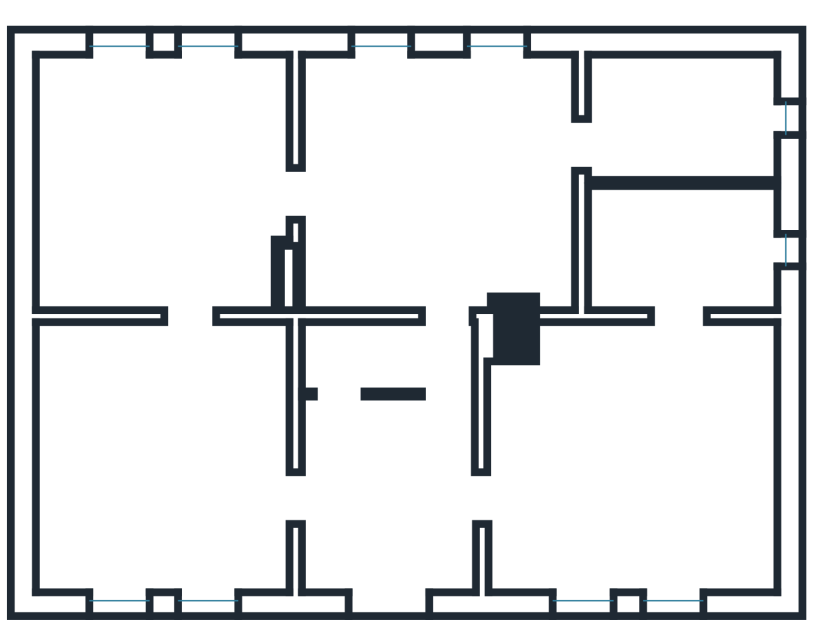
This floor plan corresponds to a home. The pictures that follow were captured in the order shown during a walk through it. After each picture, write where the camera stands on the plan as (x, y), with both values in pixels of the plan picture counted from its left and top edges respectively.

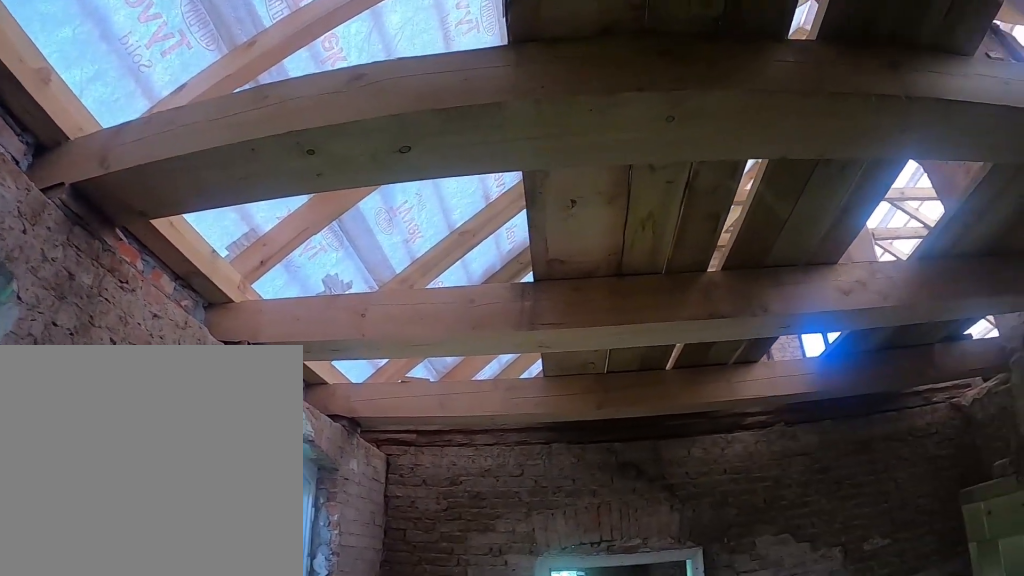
(417, 169)
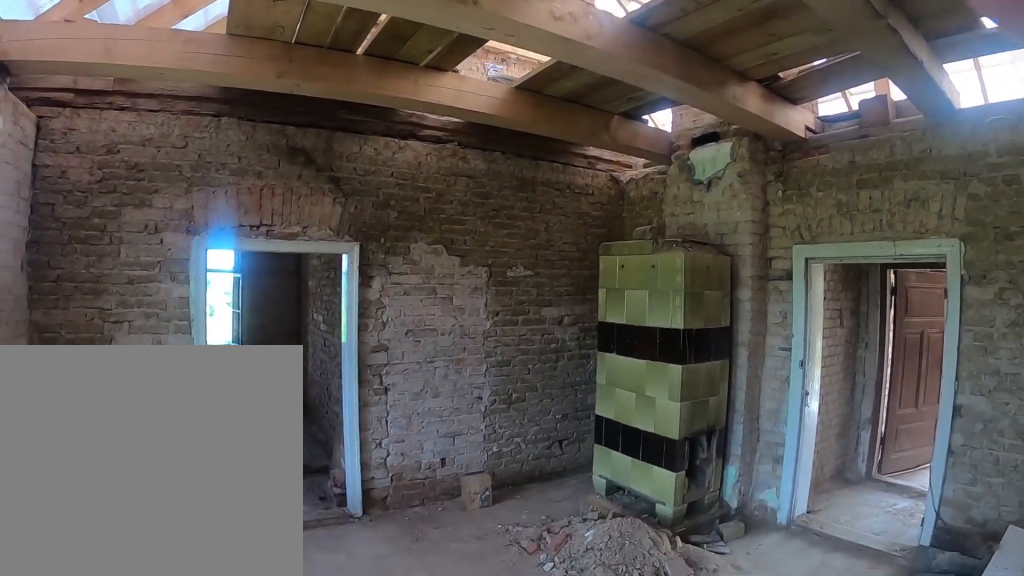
(469, 158)
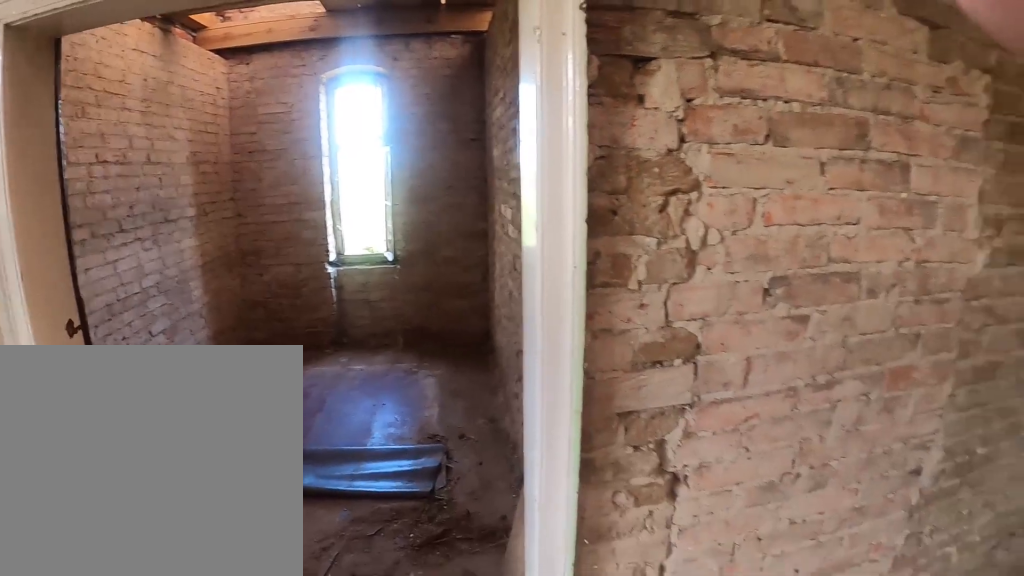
(532, 210)
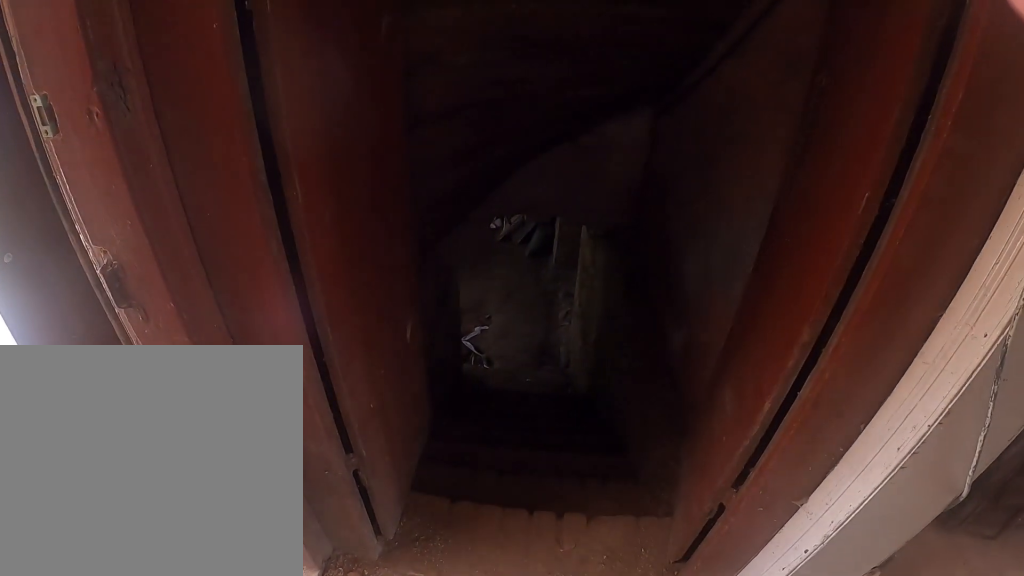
(449, 358)
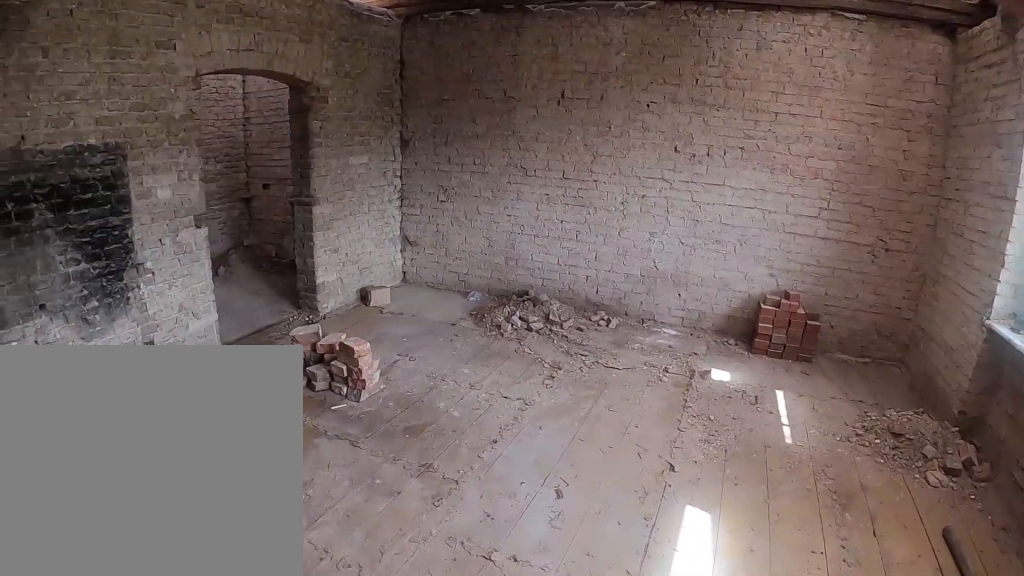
(510, 466)
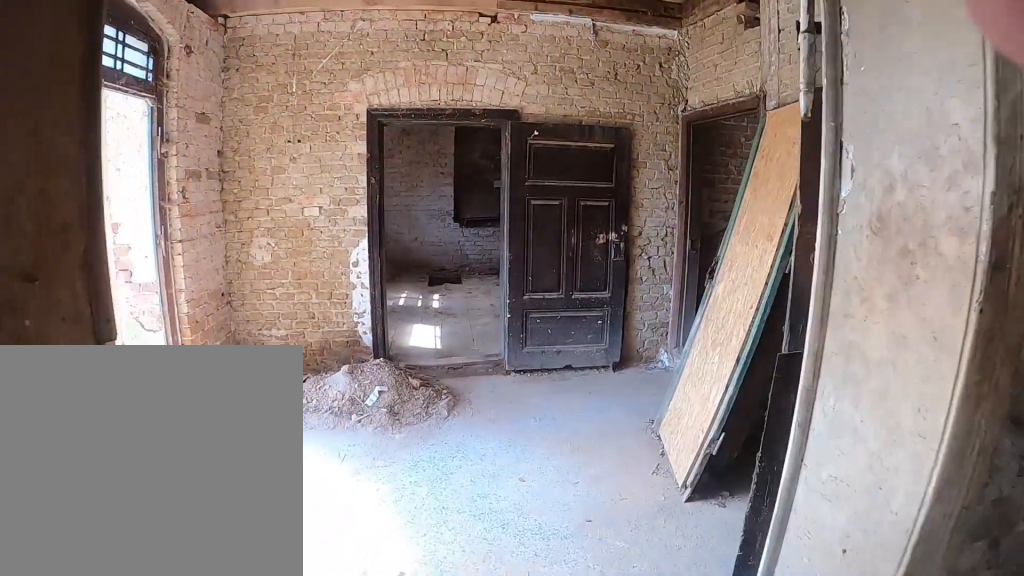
(516, 491)
